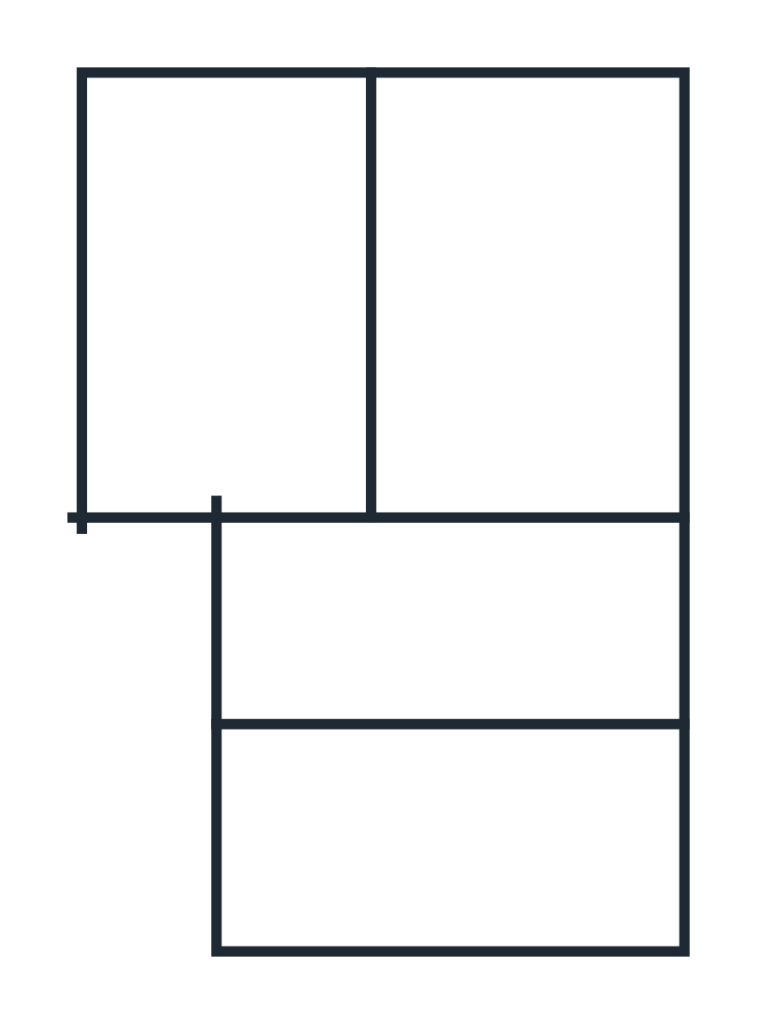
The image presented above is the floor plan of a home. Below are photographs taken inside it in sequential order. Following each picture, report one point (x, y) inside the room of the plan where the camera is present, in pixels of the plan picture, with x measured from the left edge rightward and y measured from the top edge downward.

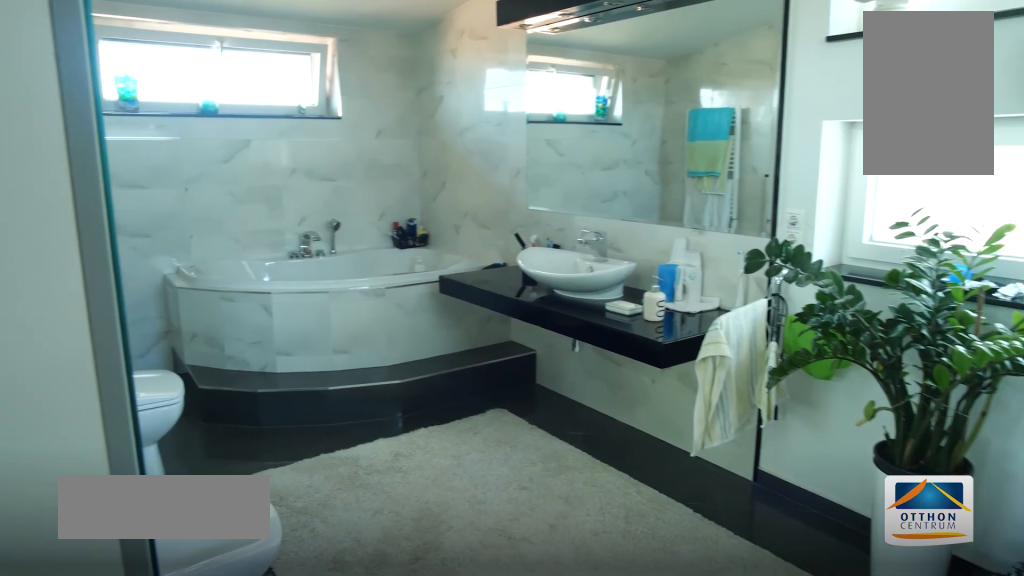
(451, 849)
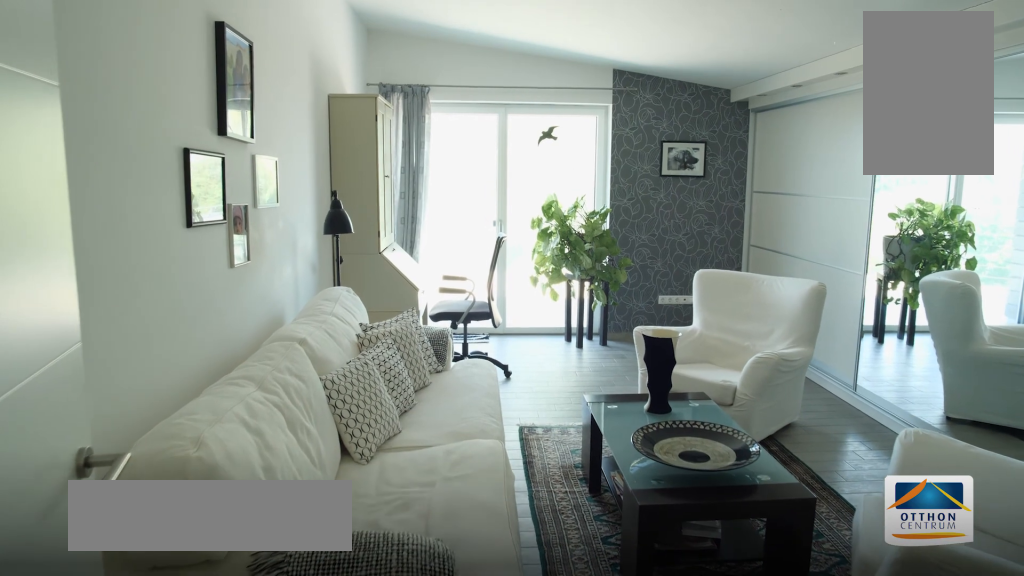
(525, 296)
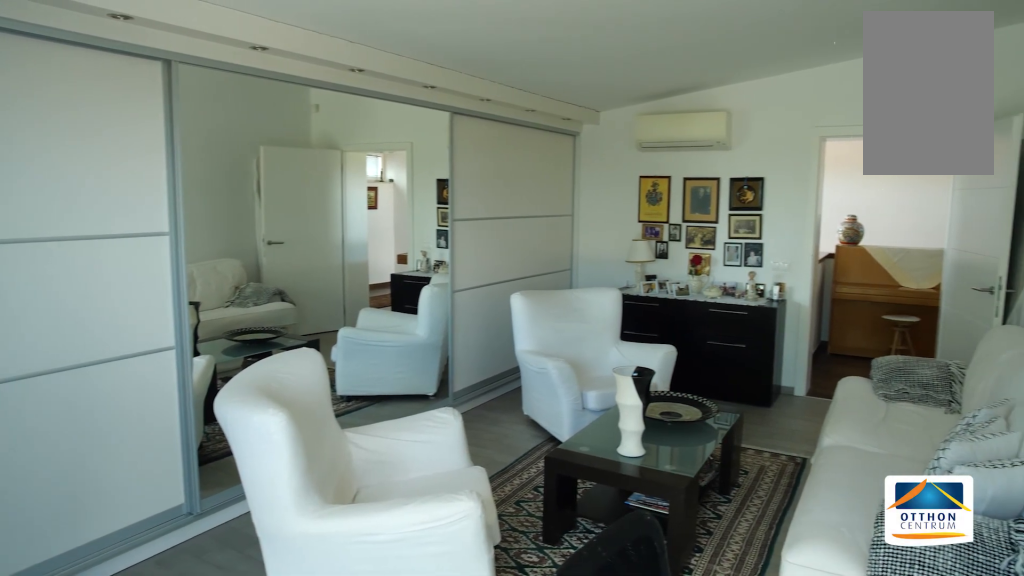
(525, 296)
